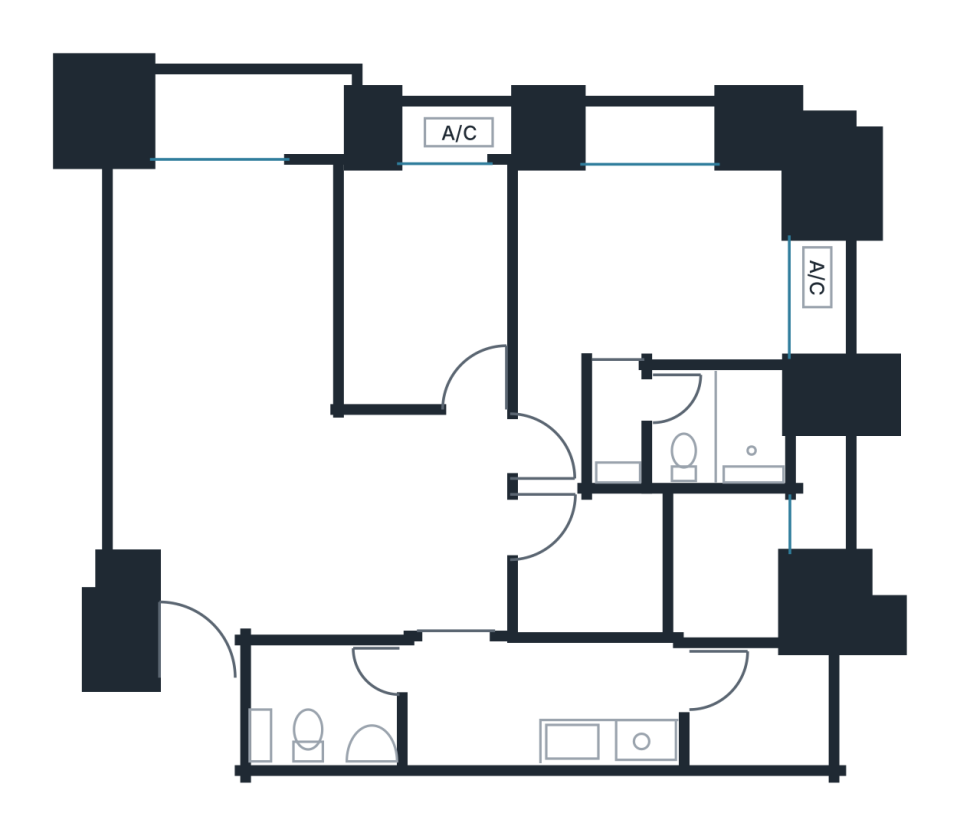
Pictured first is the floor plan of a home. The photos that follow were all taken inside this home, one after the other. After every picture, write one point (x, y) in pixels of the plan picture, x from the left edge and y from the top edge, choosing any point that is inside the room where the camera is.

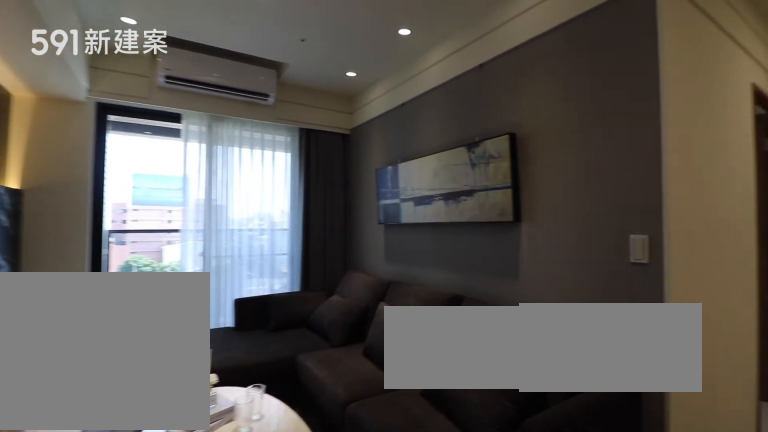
(223, 282)
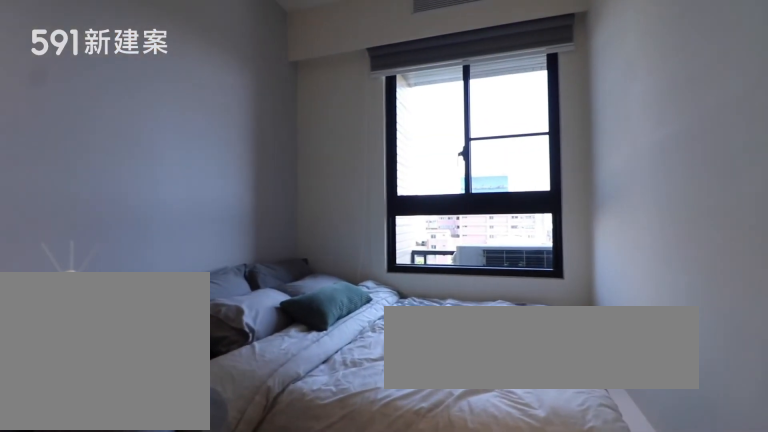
(424, 281)
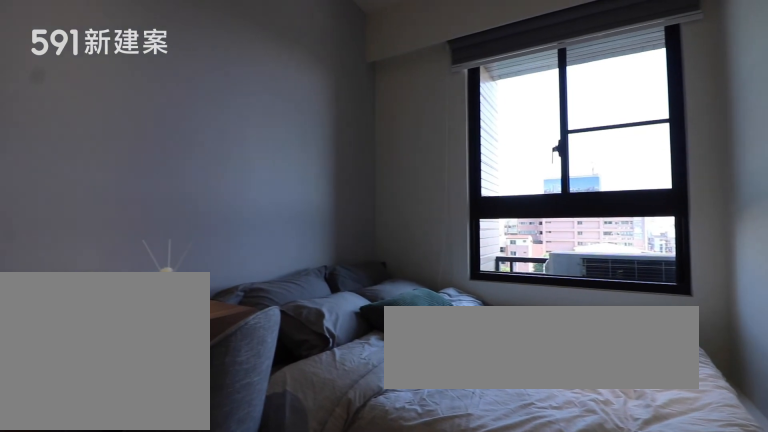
(424, 281)
